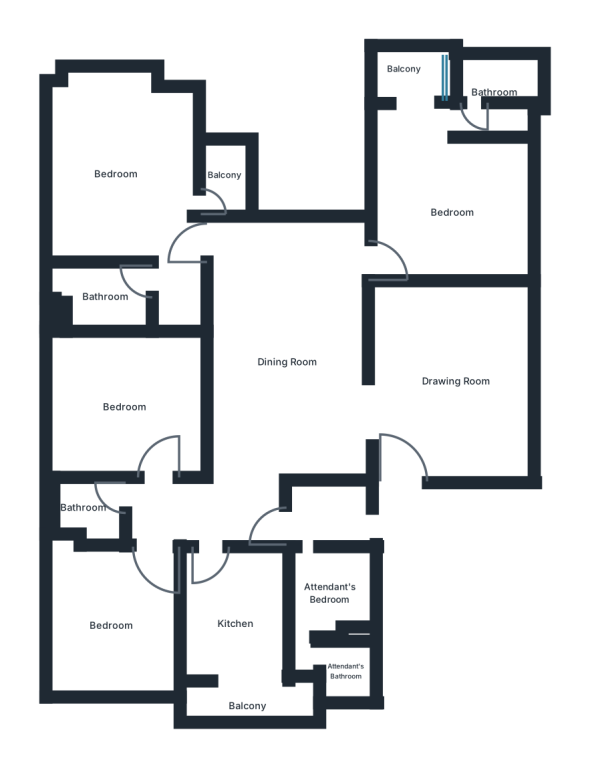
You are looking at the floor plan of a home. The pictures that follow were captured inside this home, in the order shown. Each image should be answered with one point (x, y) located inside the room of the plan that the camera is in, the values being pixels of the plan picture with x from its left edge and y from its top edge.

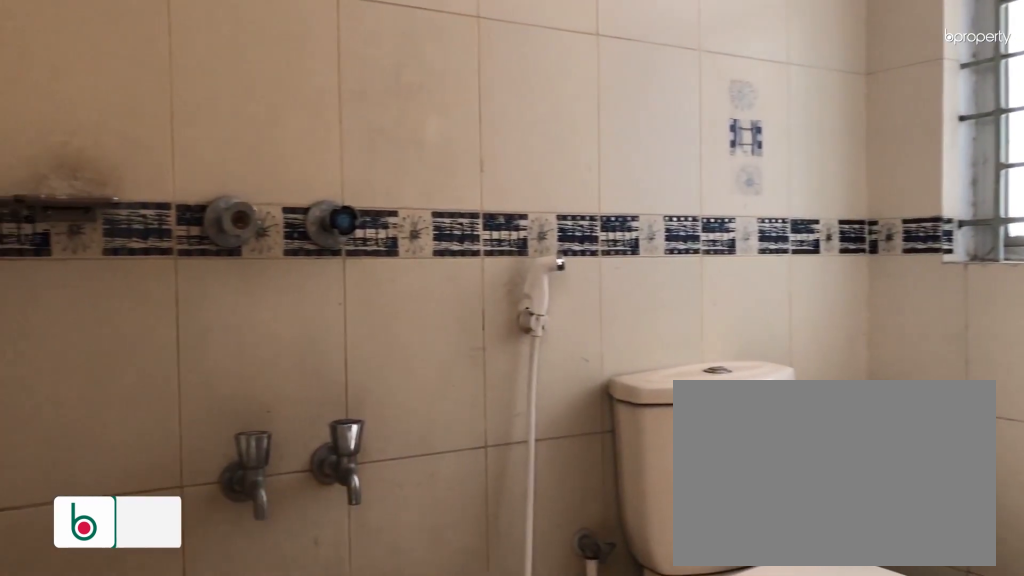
(494, 94)
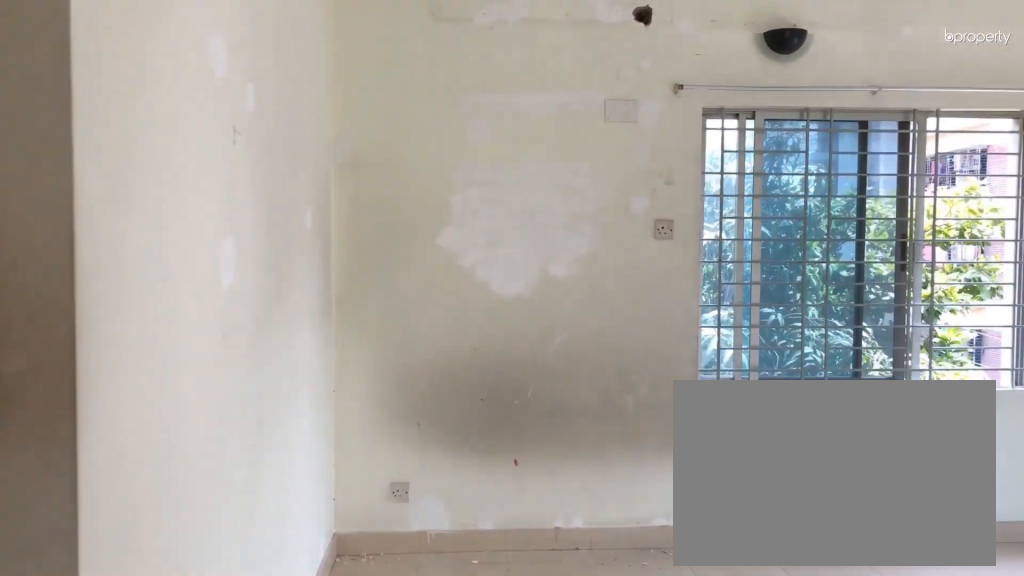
(135, 218)
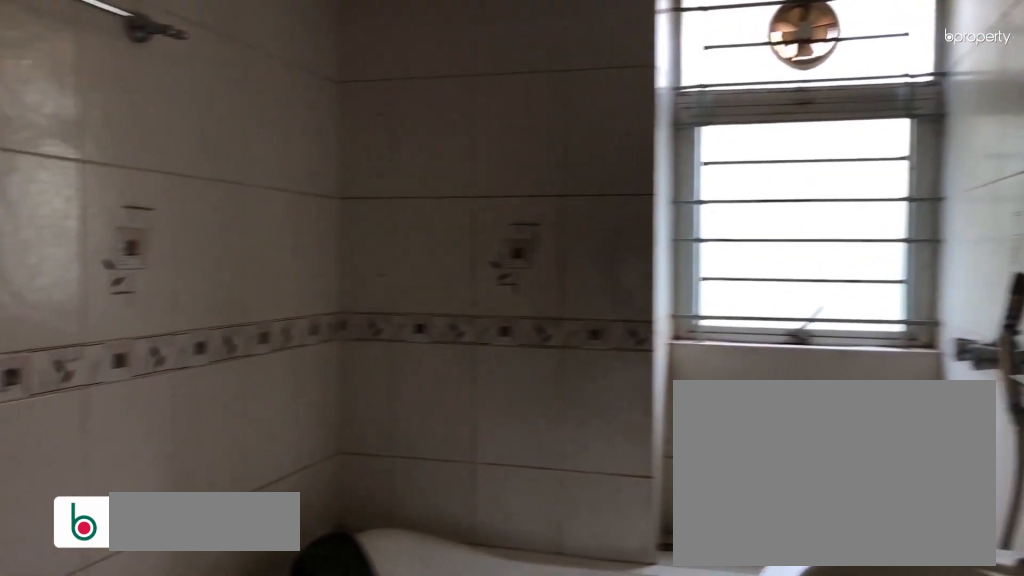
(103, 296)
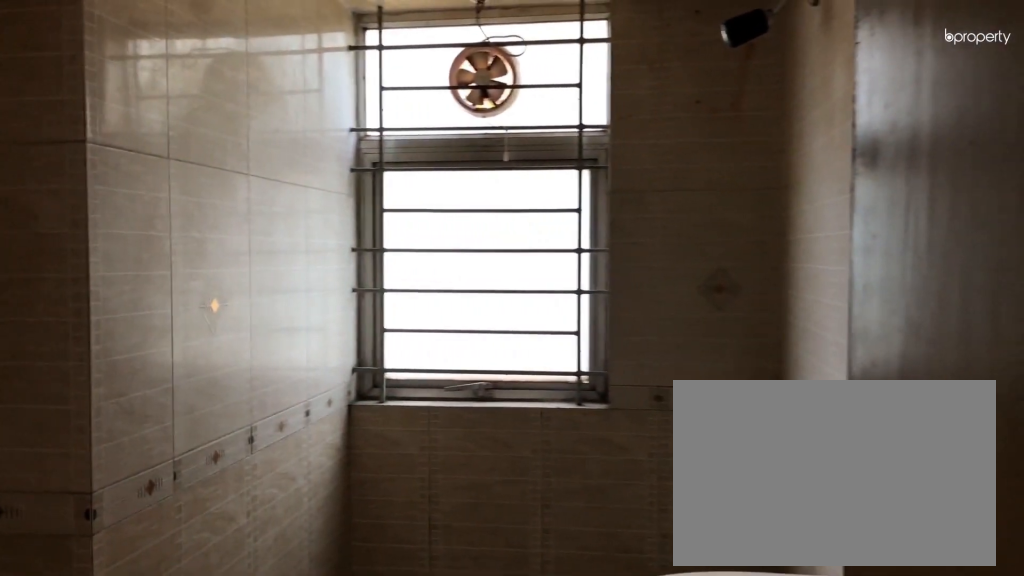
(80, 508)
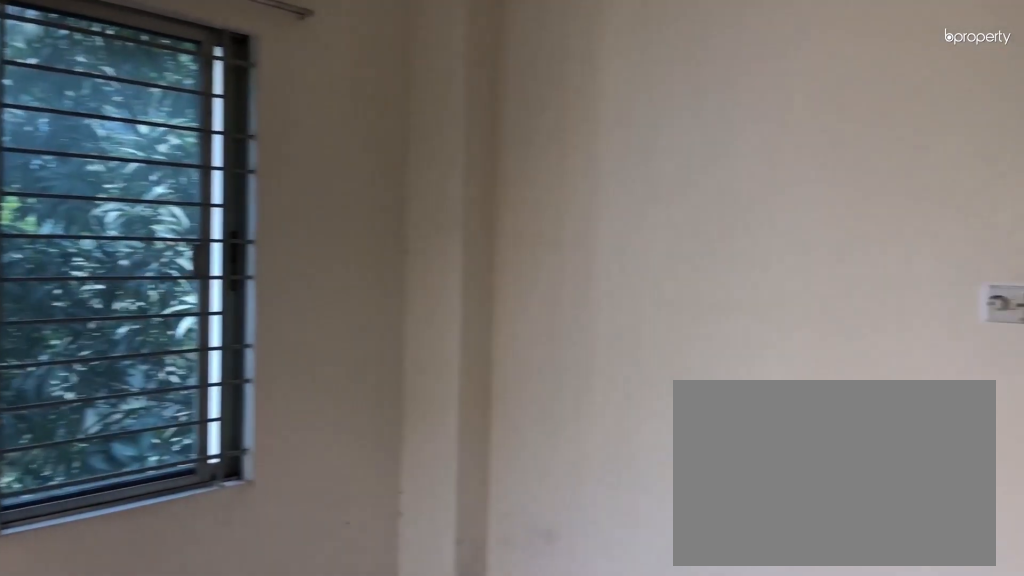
(110, 627)
